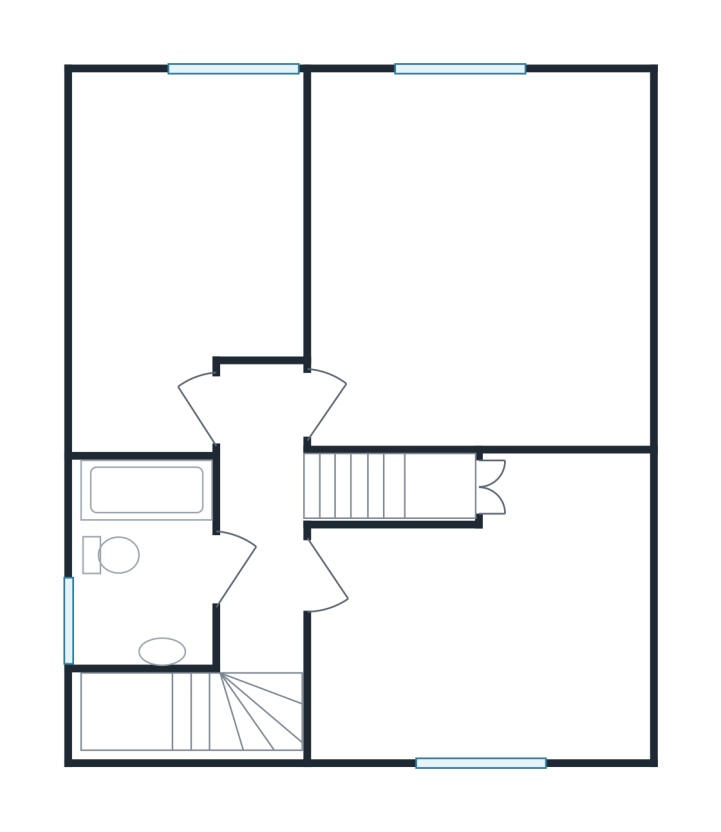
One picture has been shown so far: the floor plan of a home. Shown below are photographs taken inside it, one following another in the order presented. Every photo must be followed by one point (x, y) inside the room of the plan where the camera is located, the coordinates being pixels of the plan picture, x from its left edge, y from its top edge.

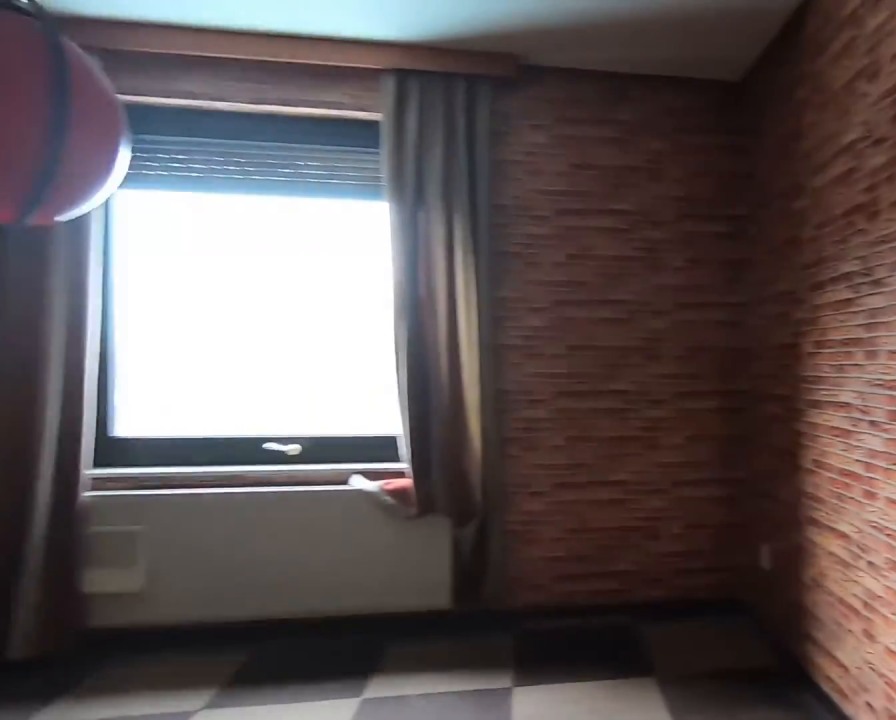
(489, 618)
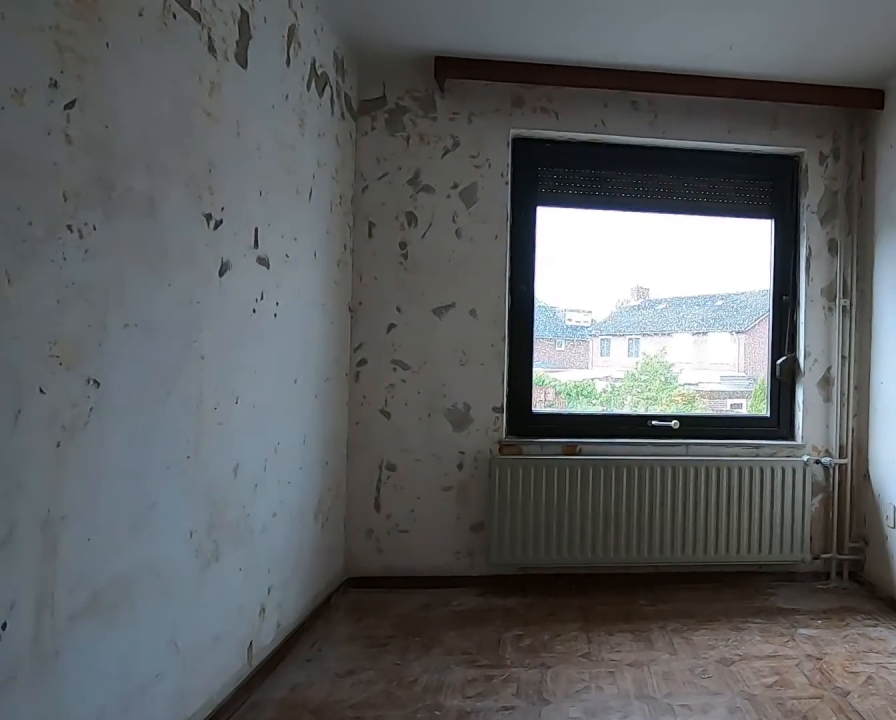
(195, 394)
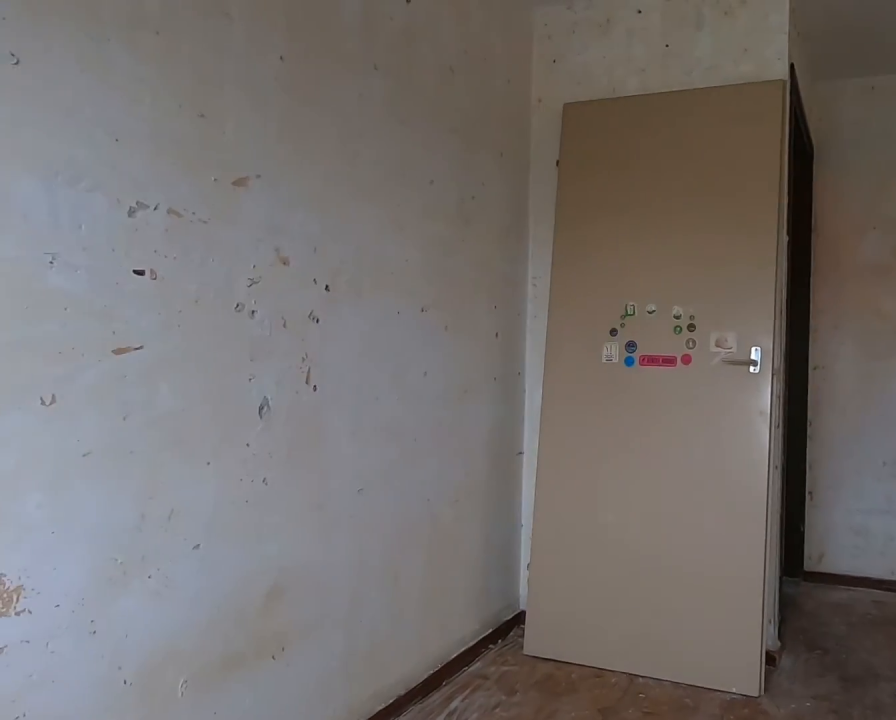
(195, 394)
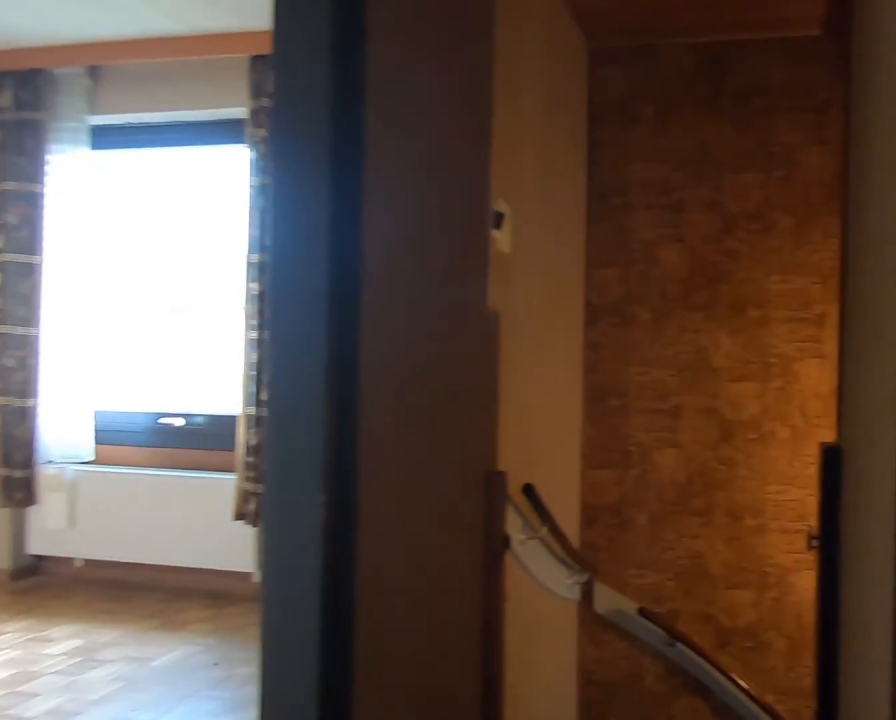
(262, 518)
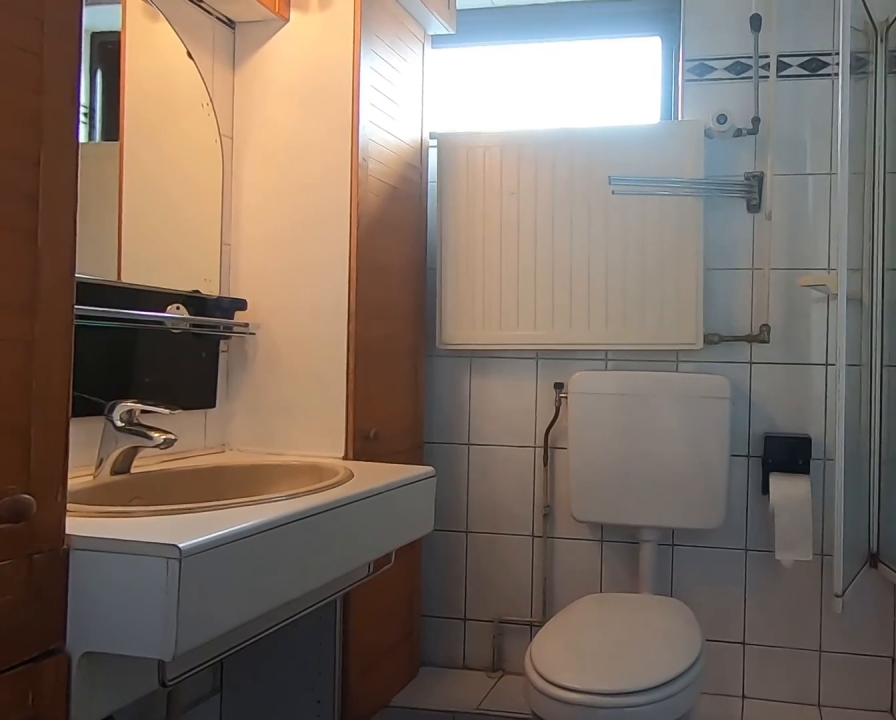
(146, 562)
